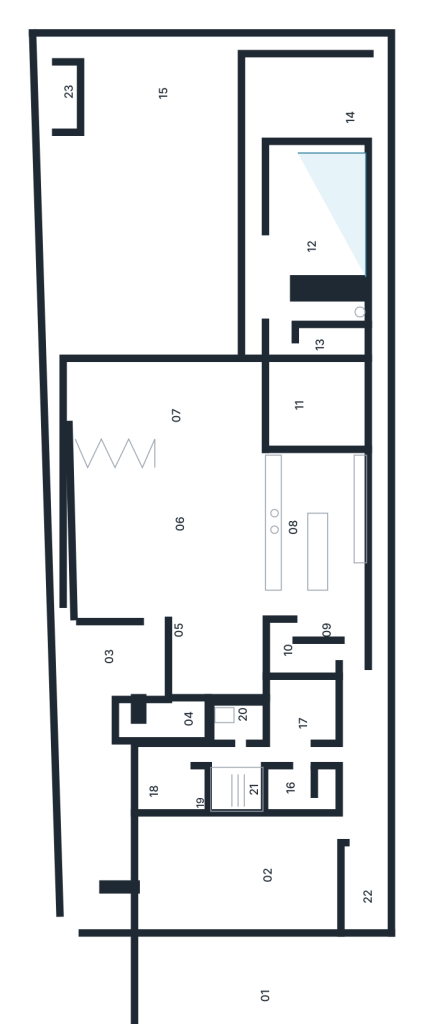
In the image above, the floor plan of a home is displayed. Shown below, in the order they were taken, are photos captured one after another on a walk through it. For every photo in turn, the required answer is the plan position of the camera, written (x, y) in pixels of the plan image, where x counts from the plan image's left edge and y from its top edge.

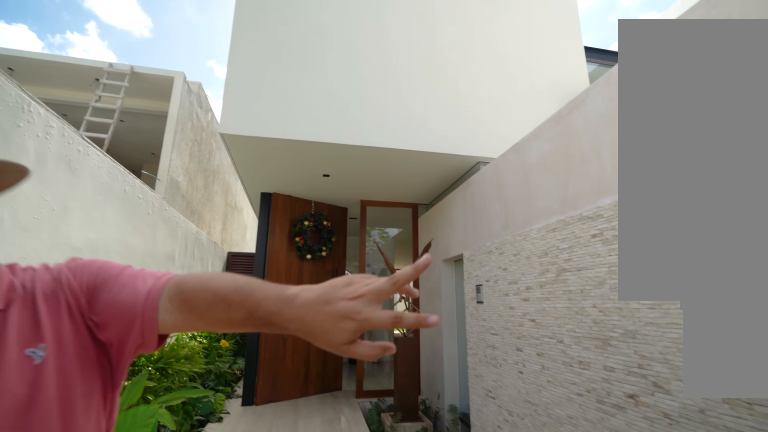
(108, 783)
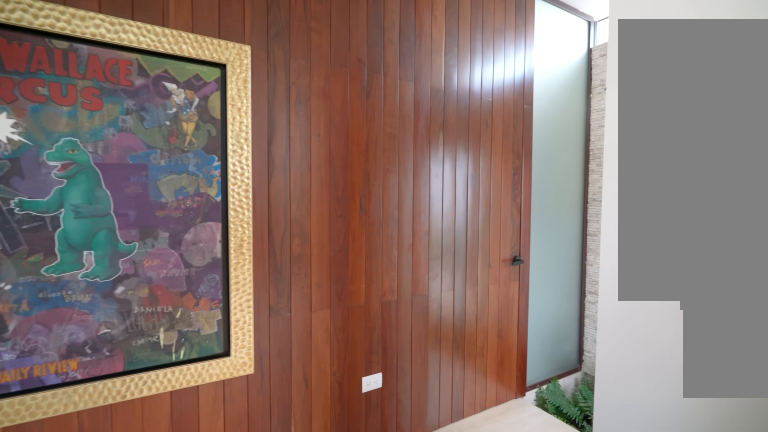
(155, 712)
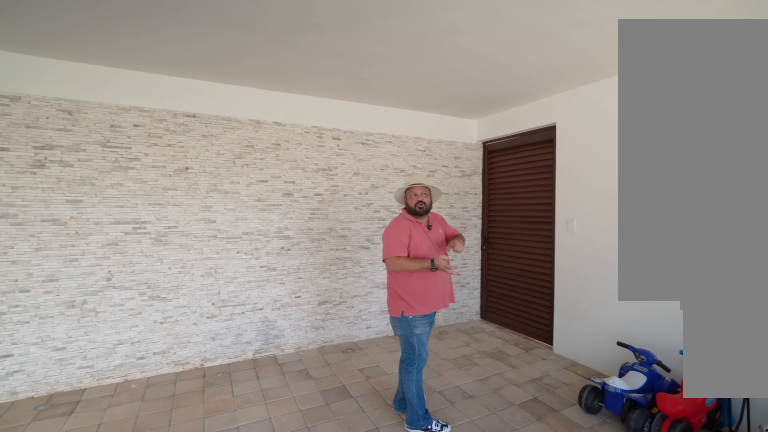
(262, 906)
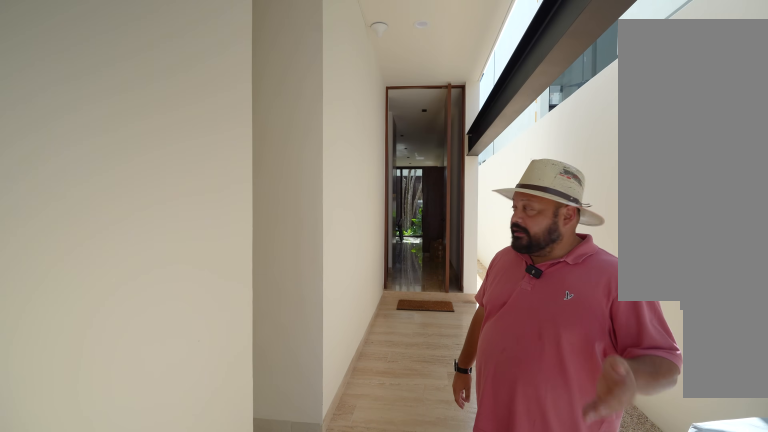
(357, 755)
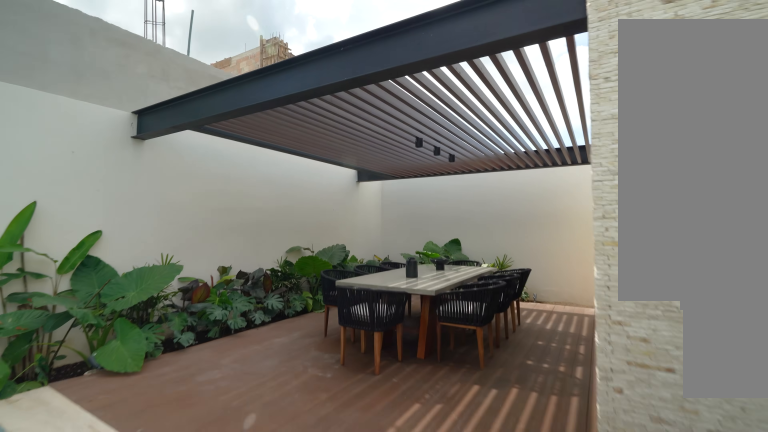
(191, 147)
